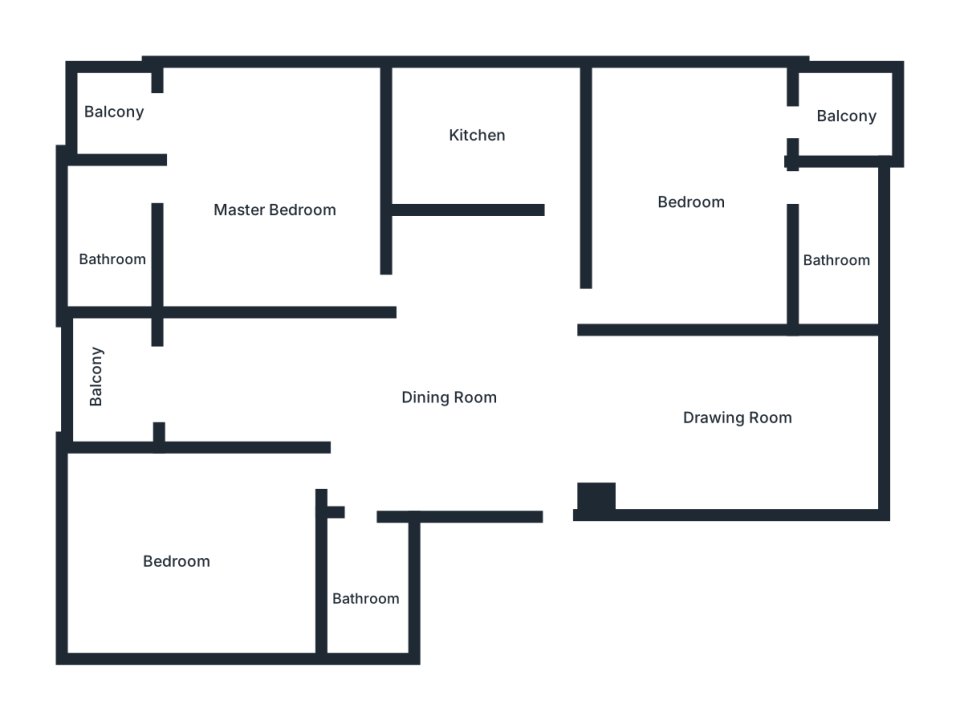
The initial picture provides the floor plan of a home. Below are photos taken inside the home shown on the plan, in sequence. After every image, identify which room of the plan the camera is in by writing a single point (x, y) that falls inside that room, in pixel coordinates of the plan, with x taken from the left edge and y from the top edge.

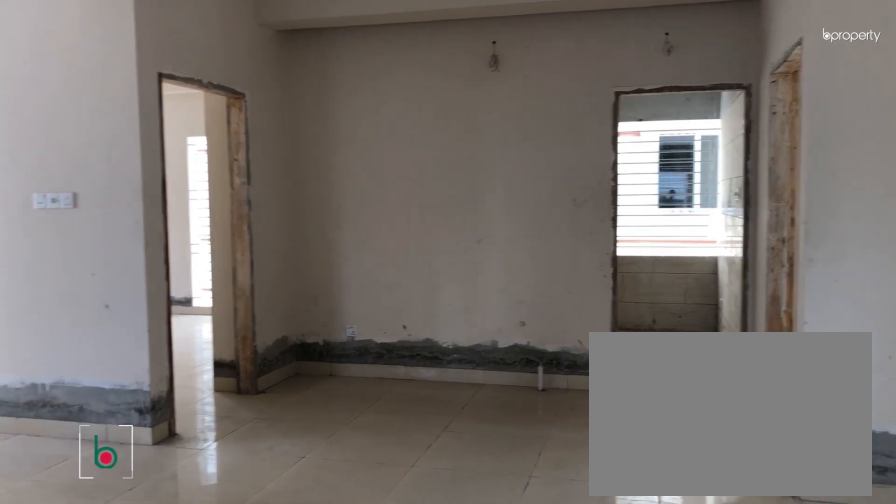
(419, 403)
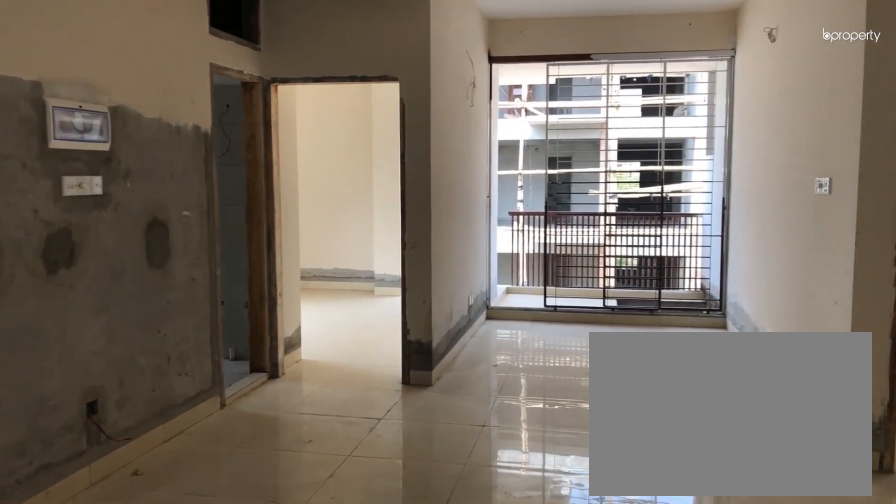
(419, 403)
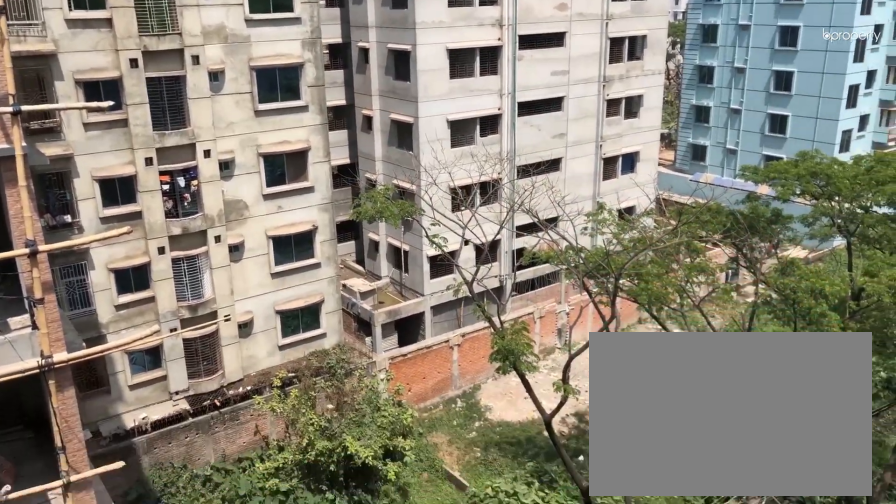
(121, 113)
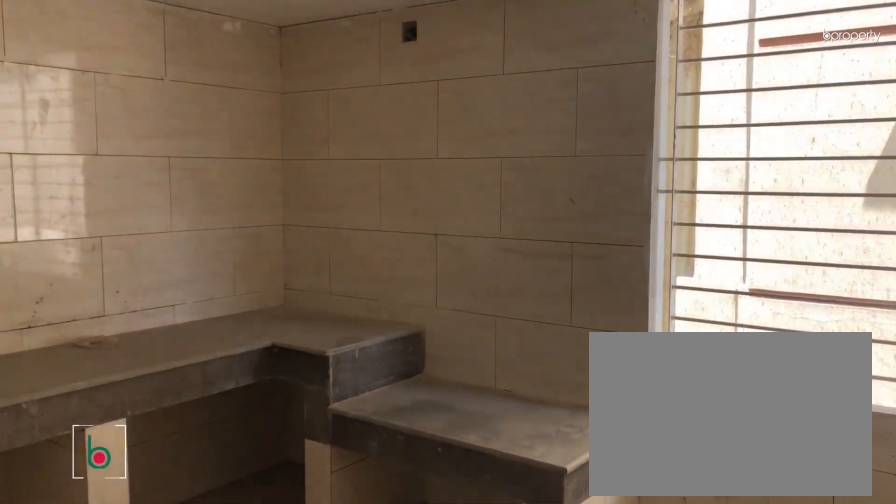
(471, 129)
